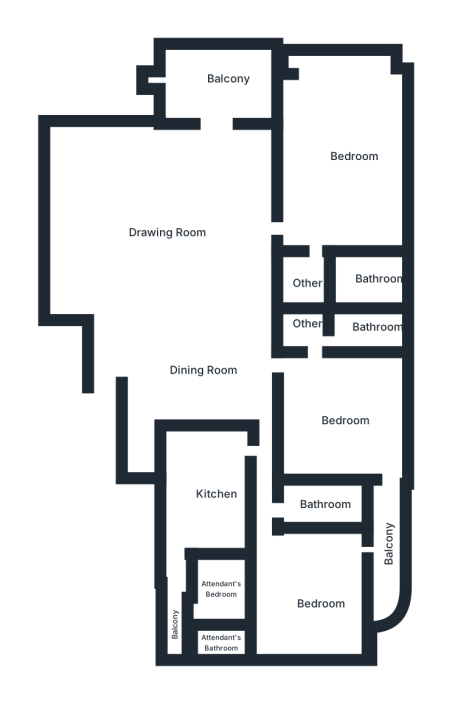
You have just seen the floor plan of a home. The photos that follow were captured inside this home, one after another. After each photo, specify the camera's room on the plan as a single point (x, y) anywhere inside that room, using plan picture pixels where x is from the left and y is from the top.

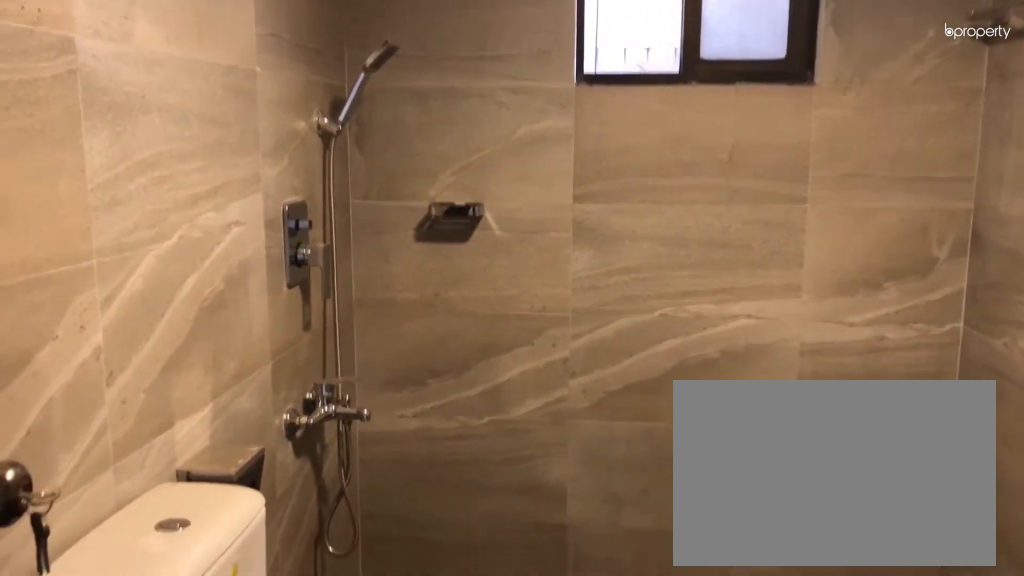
(344, 279)
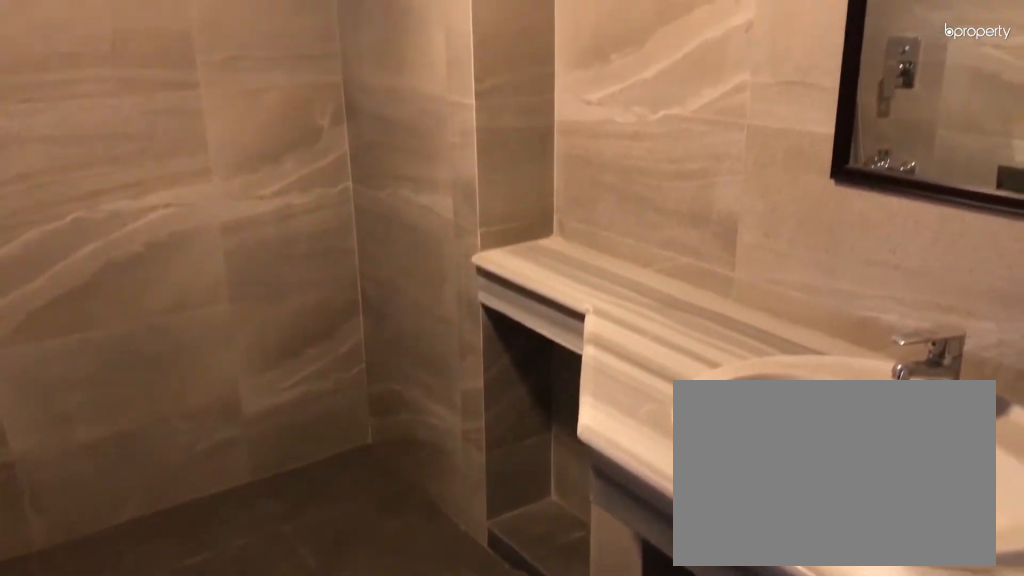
(344, 279)
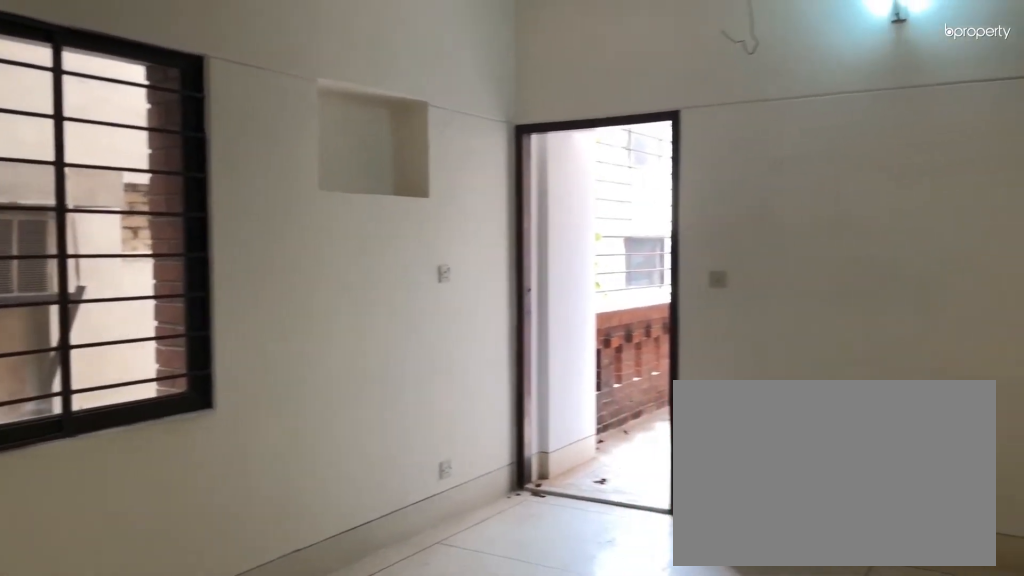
(347, 418)
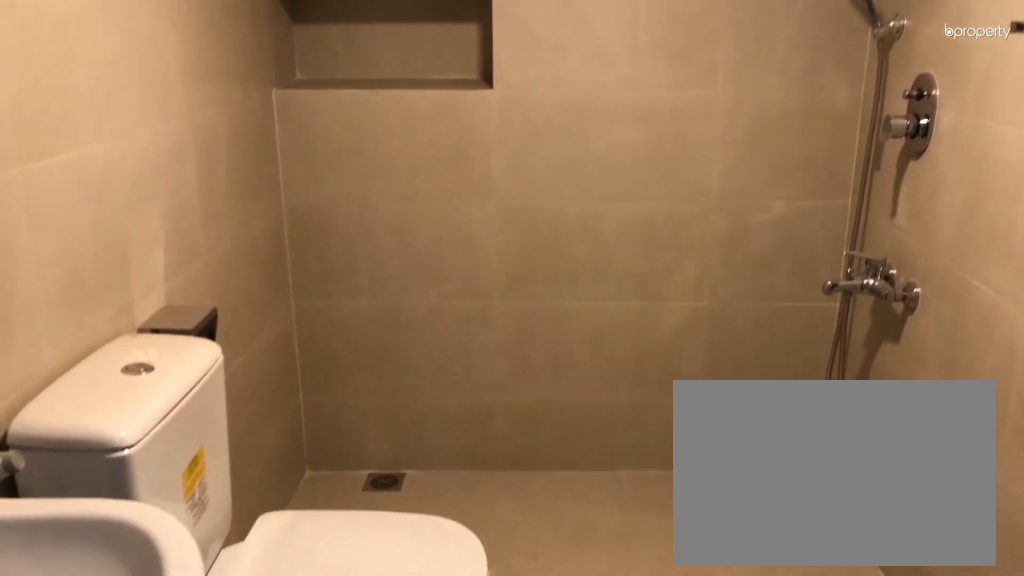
(369, 327)
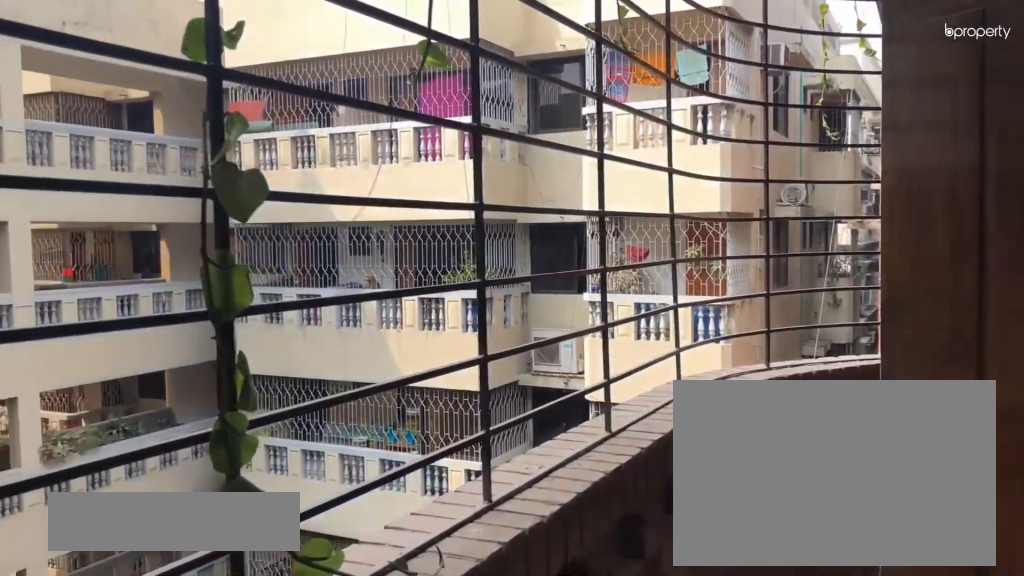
(384, 539)
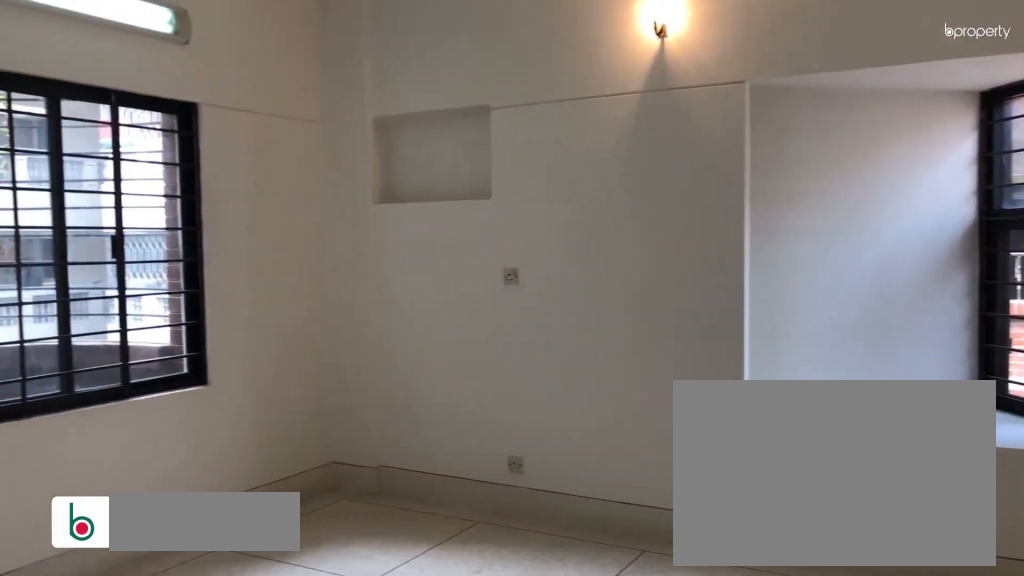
(310, 591)
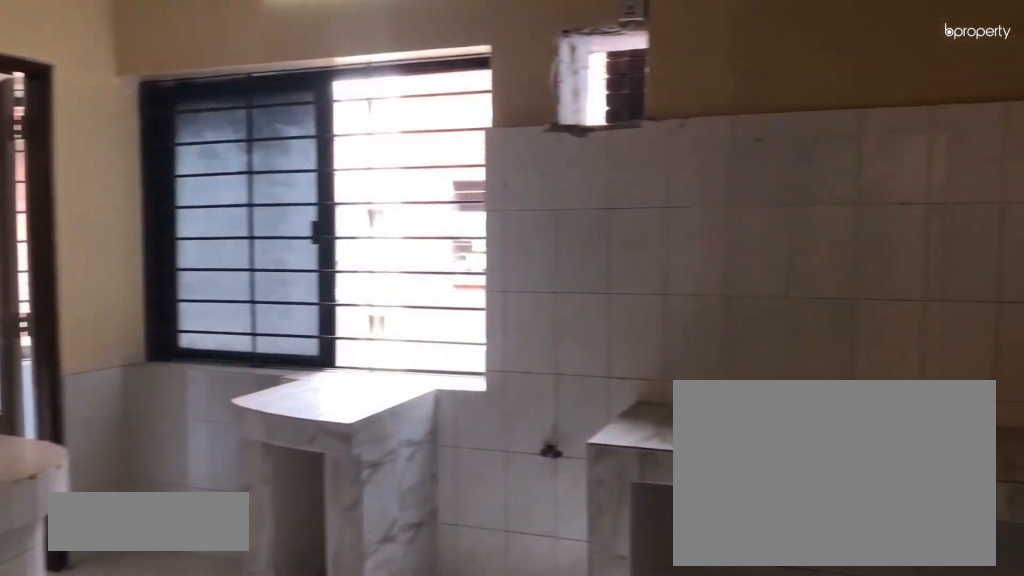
(205, 490)
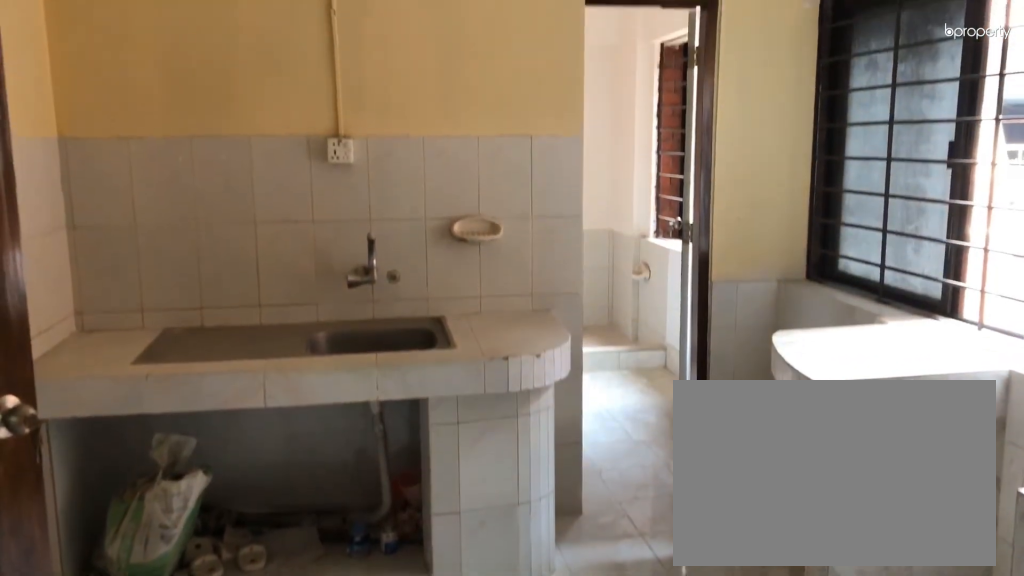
(205, 490)
